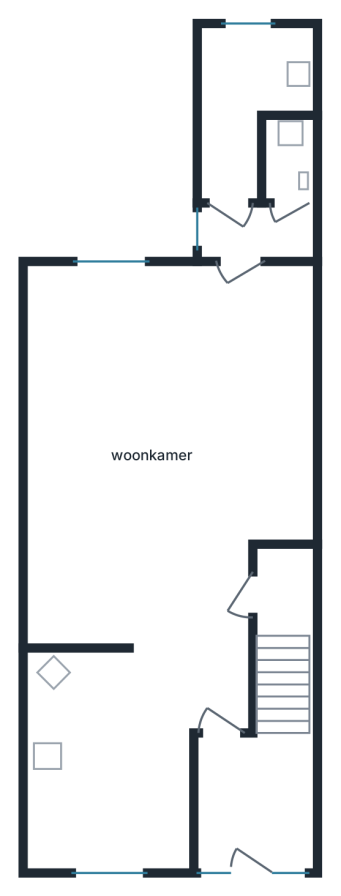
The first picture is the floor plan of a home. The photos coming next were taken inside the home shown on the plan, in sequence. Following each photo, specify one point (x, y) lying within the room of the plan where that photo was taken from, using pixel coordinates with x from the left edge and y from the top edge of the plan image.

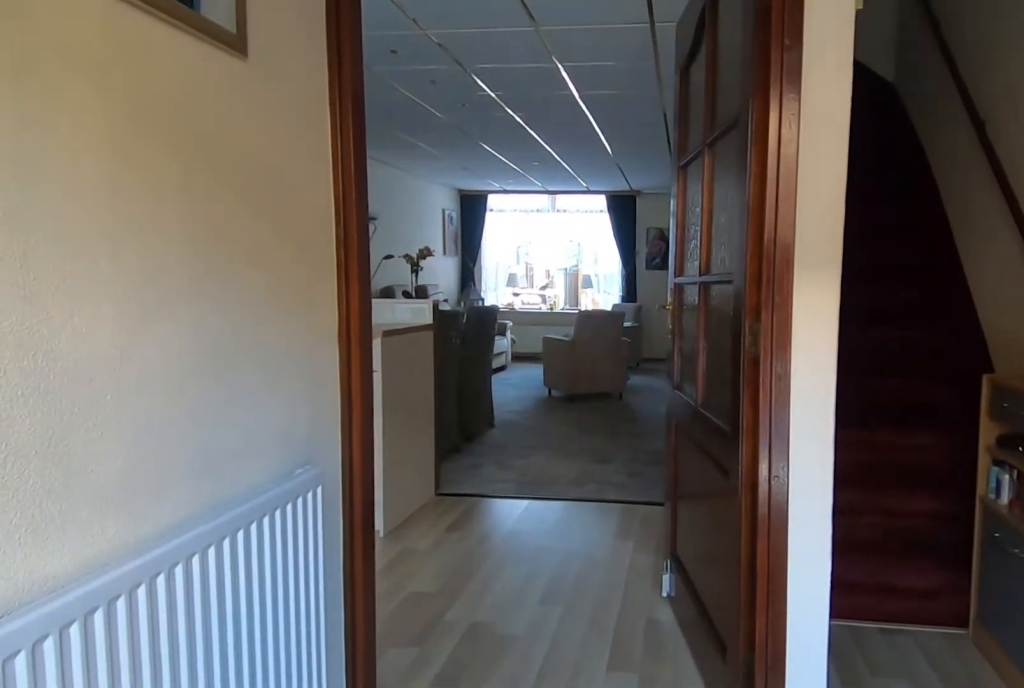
(251, 800)
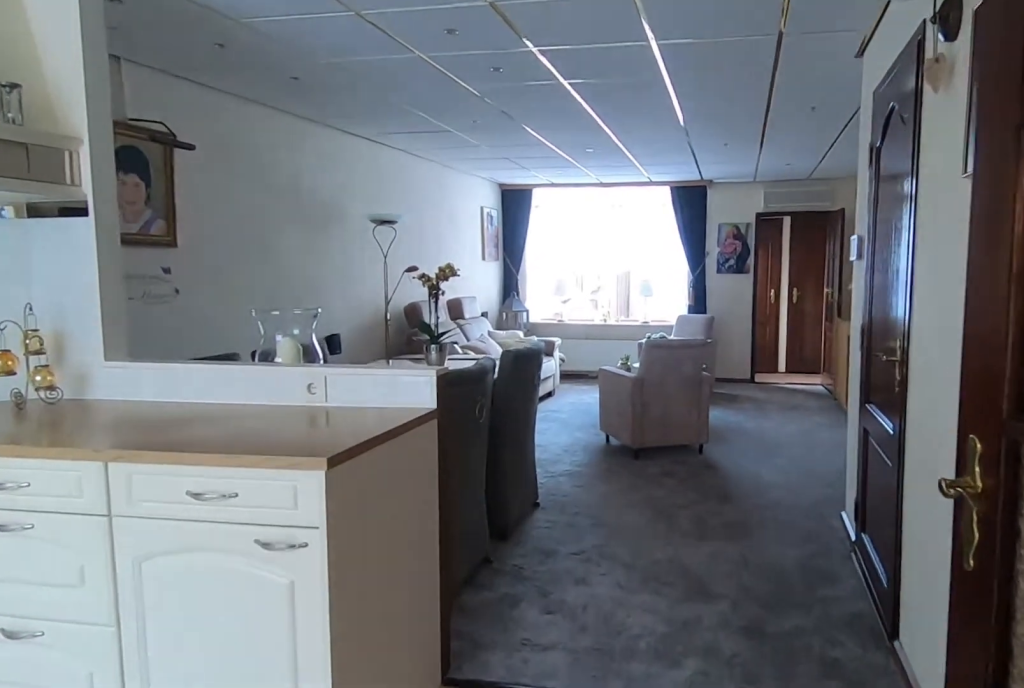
(145, 508)
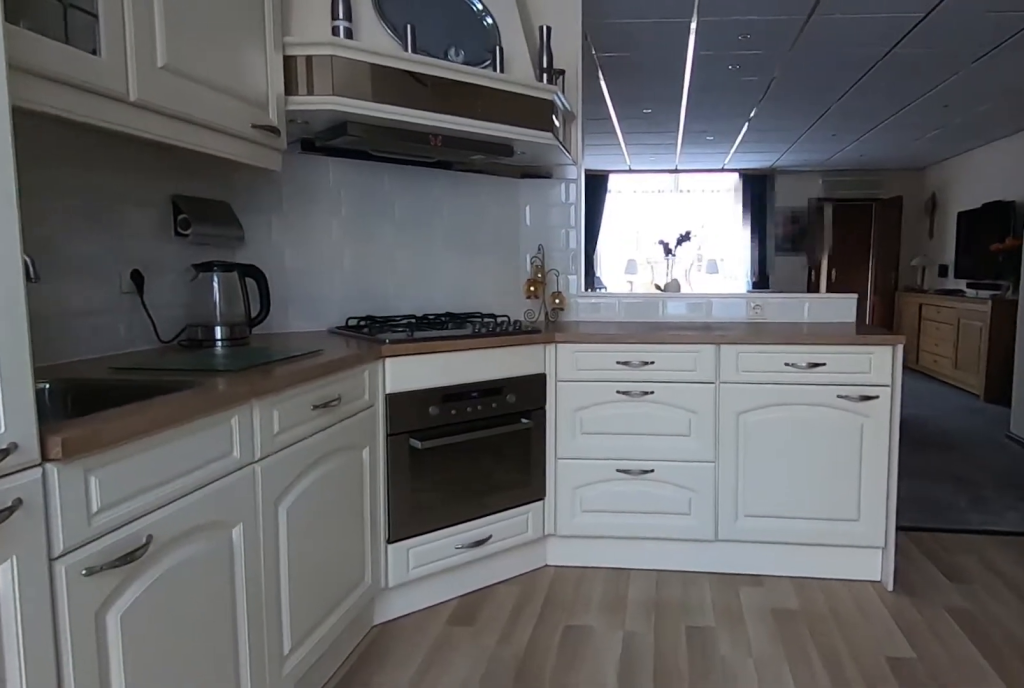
(104, 764)
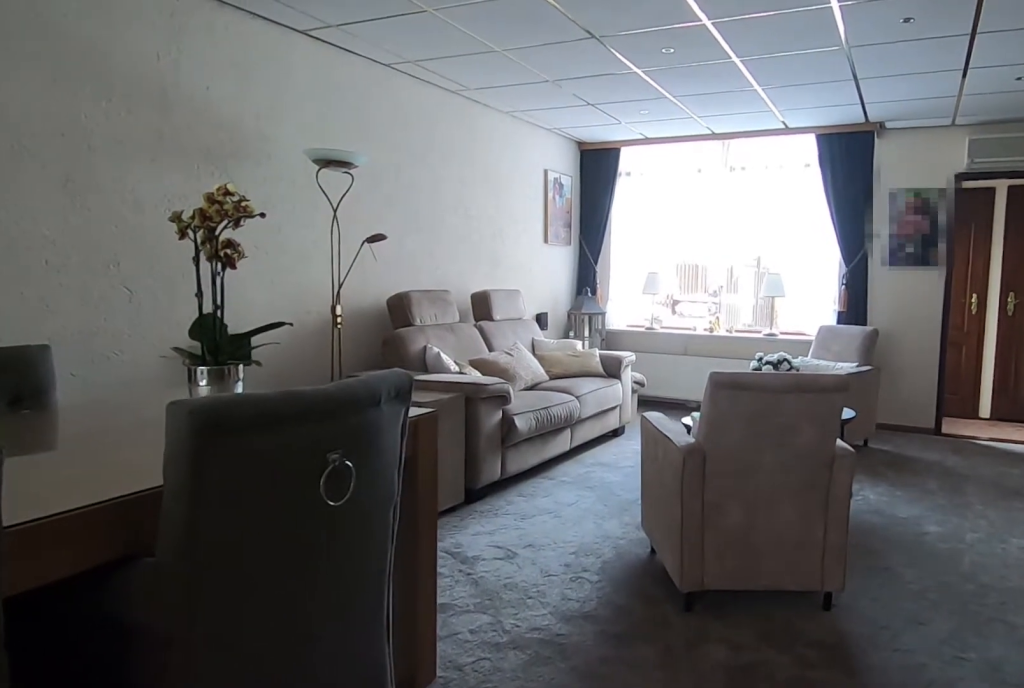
(143, 508)
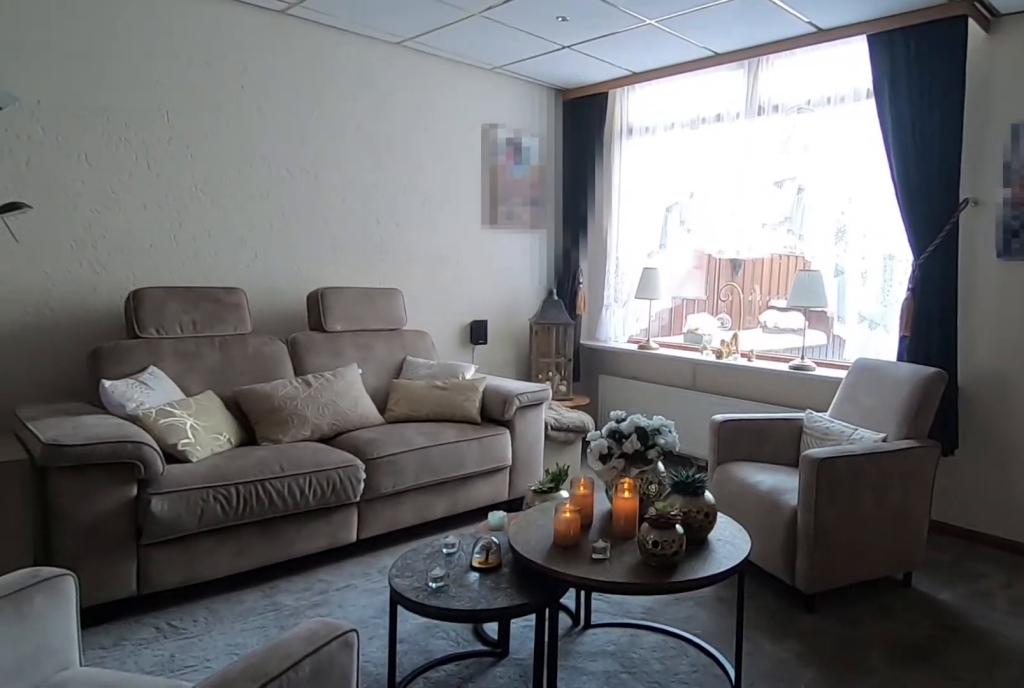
(143, 508)
